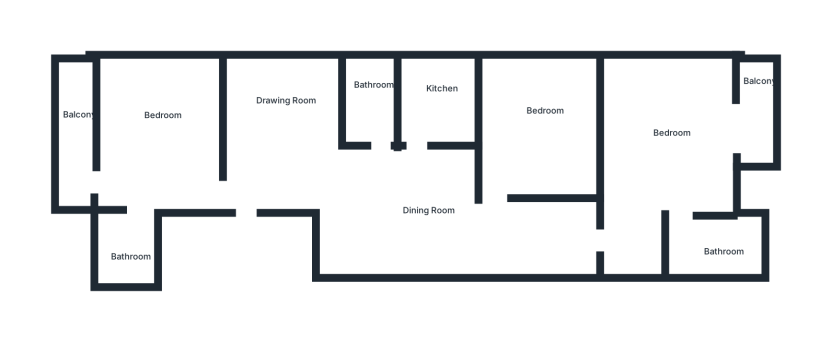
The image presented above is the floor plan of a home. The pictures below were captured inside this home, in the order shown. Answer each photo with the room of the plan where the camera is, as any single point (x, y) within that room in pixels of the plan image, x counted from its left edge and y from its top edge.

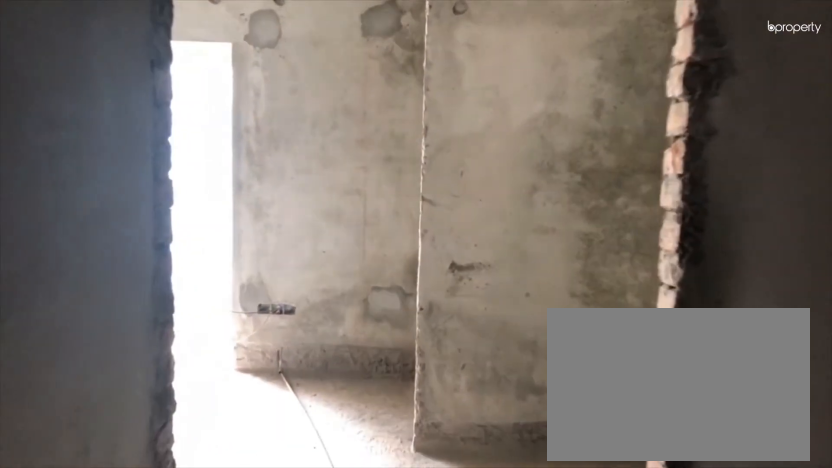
(636, 213)
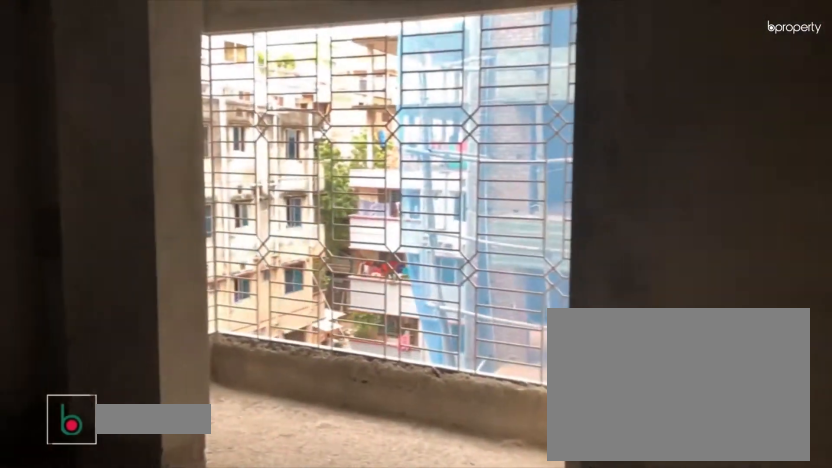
(636, 213)
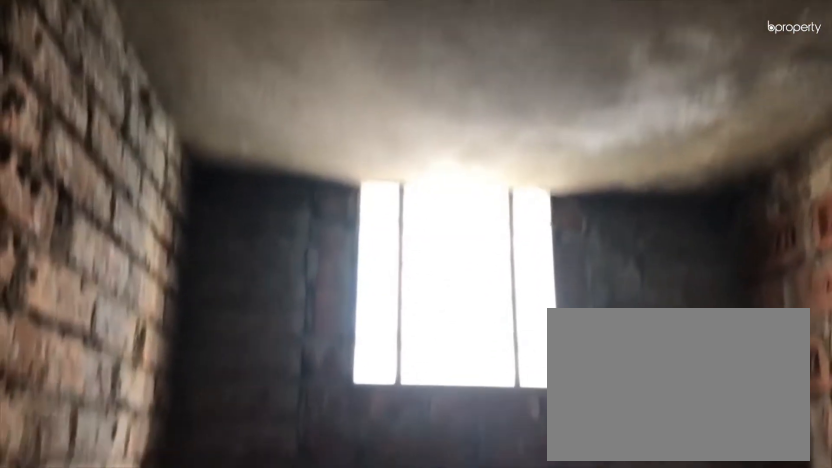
(712, 249)
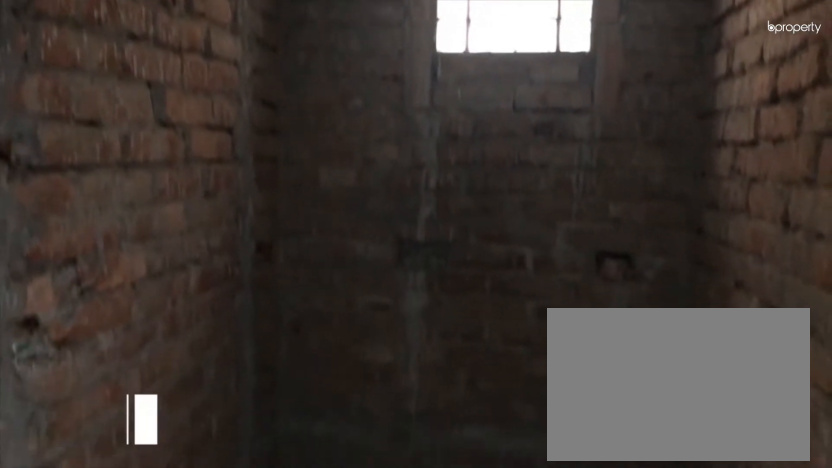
(372, 96)
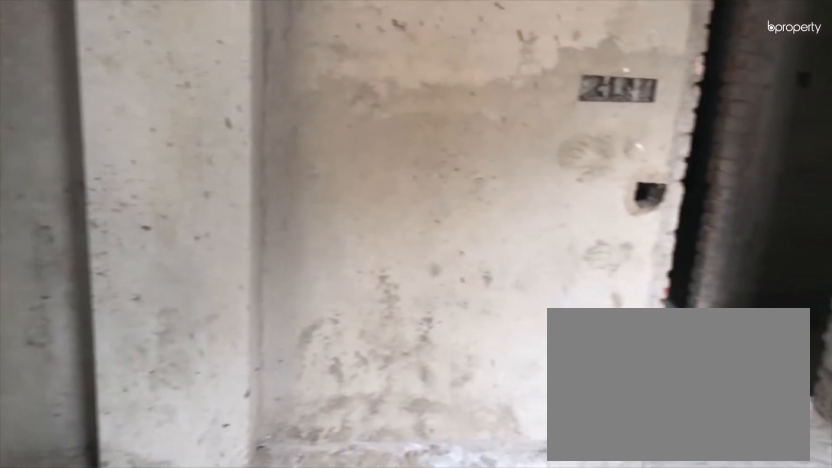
(143, 125)
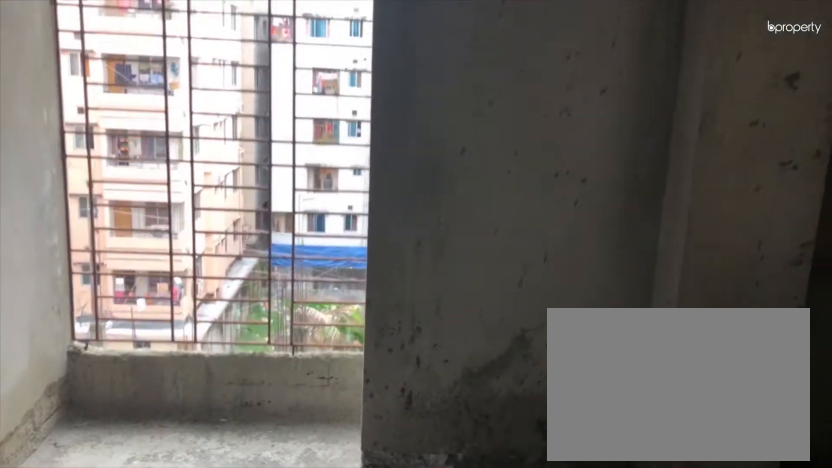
(143, 125)
